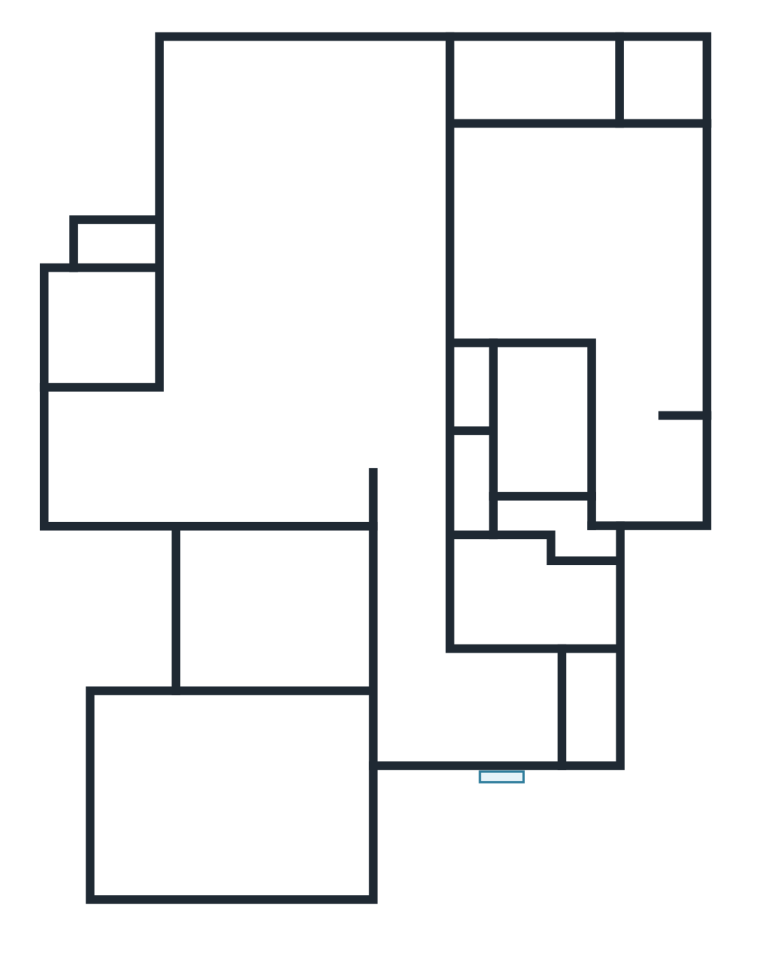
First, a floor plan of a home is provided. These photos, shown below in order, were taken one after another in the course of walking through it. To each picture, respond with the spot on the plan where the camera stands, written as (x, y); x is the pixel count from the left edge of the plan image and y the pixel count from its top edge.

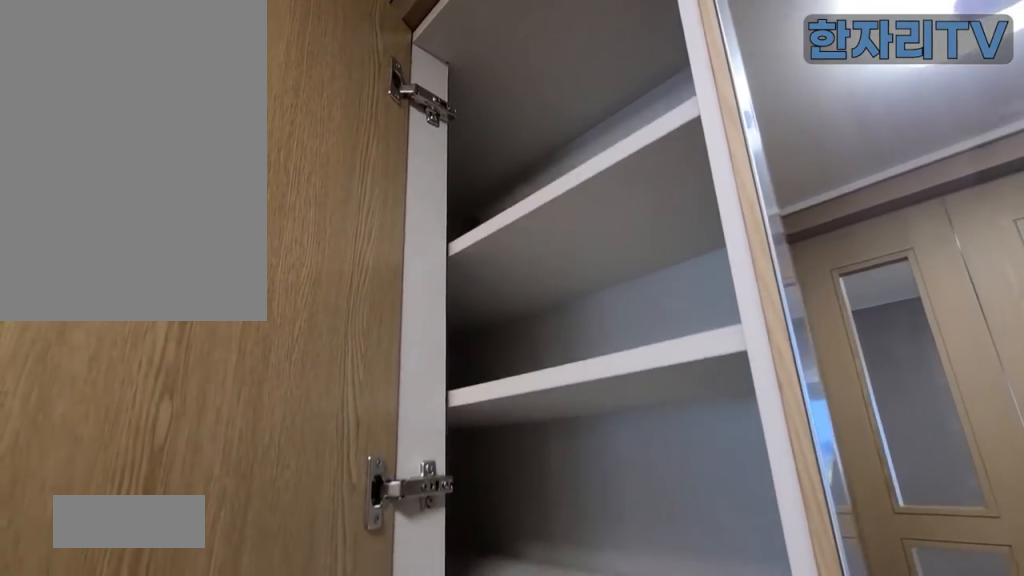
(504, 710)
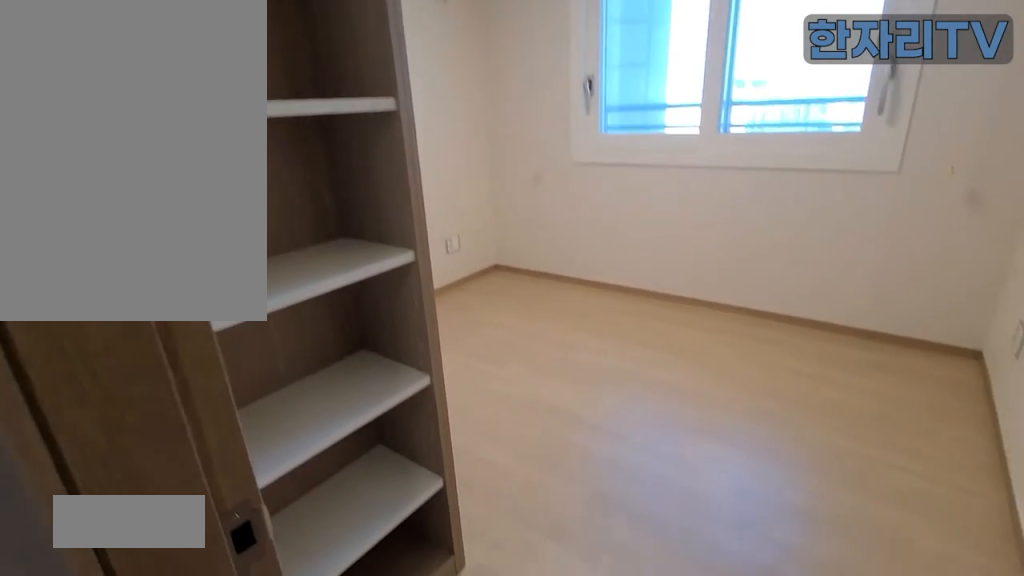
(230, 786)
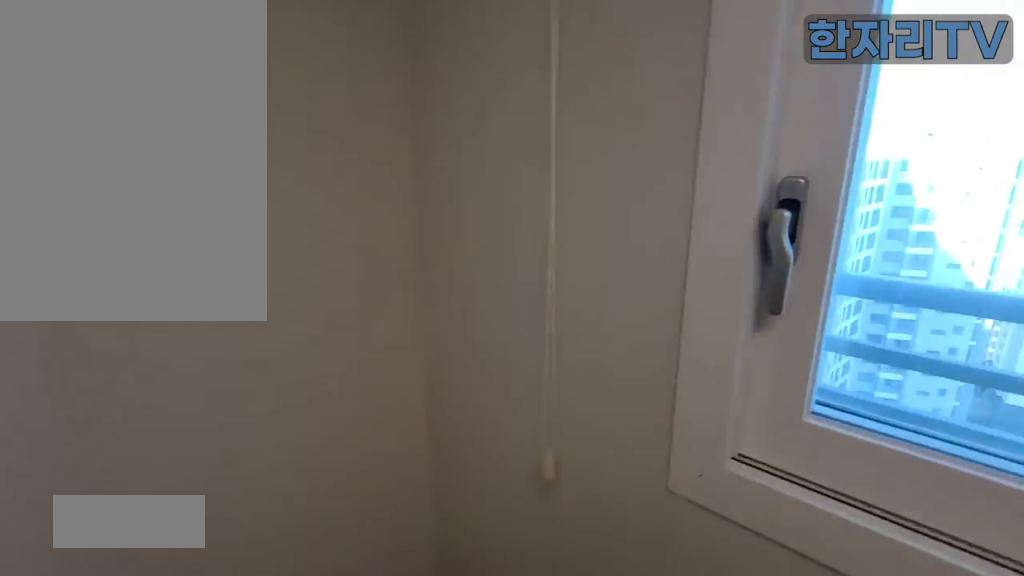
(230, 785)
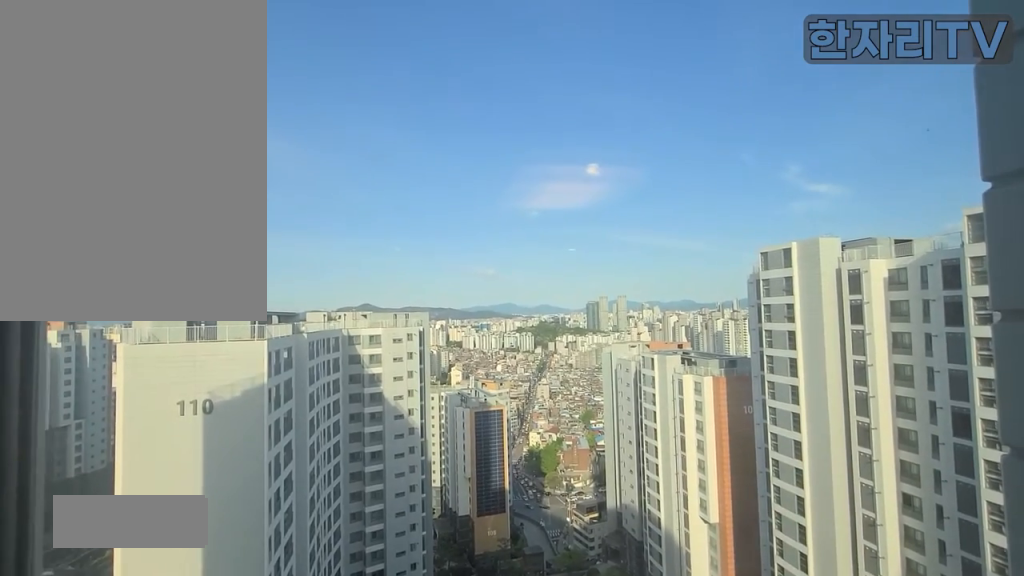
(279, 606)
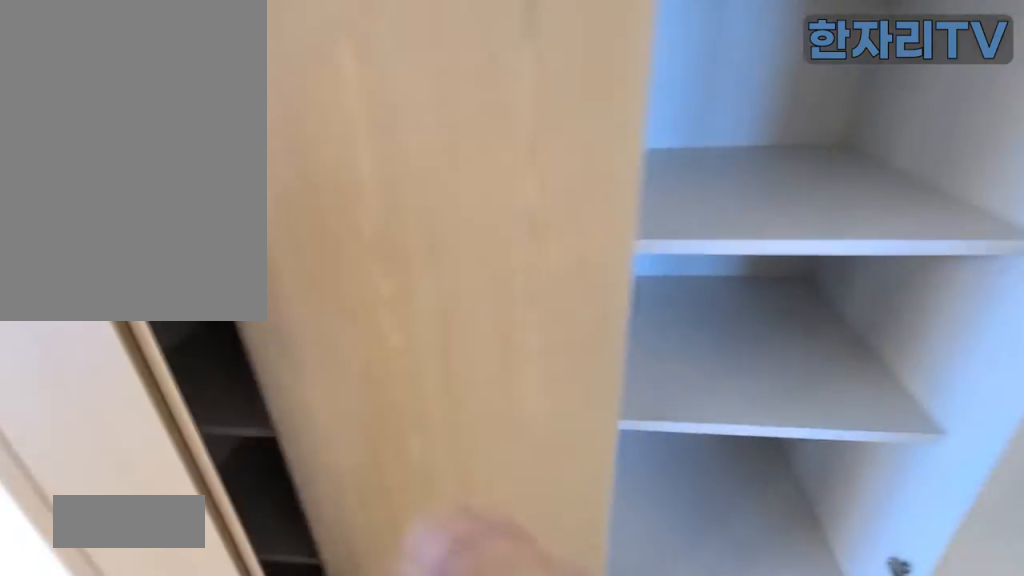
(399, 423)
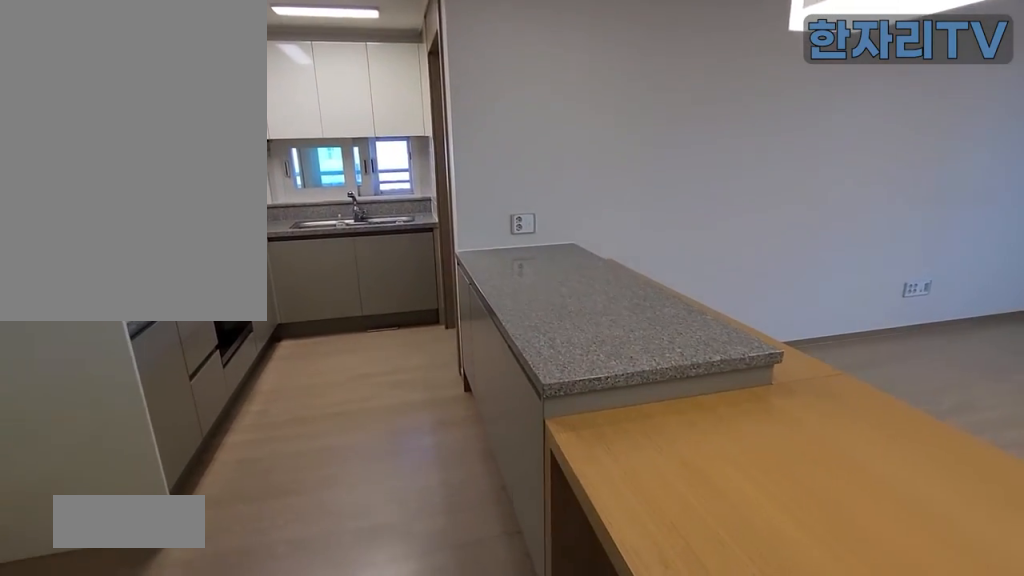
(224, 446)
